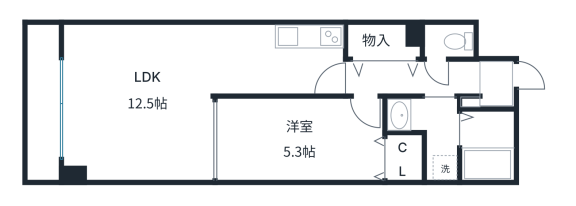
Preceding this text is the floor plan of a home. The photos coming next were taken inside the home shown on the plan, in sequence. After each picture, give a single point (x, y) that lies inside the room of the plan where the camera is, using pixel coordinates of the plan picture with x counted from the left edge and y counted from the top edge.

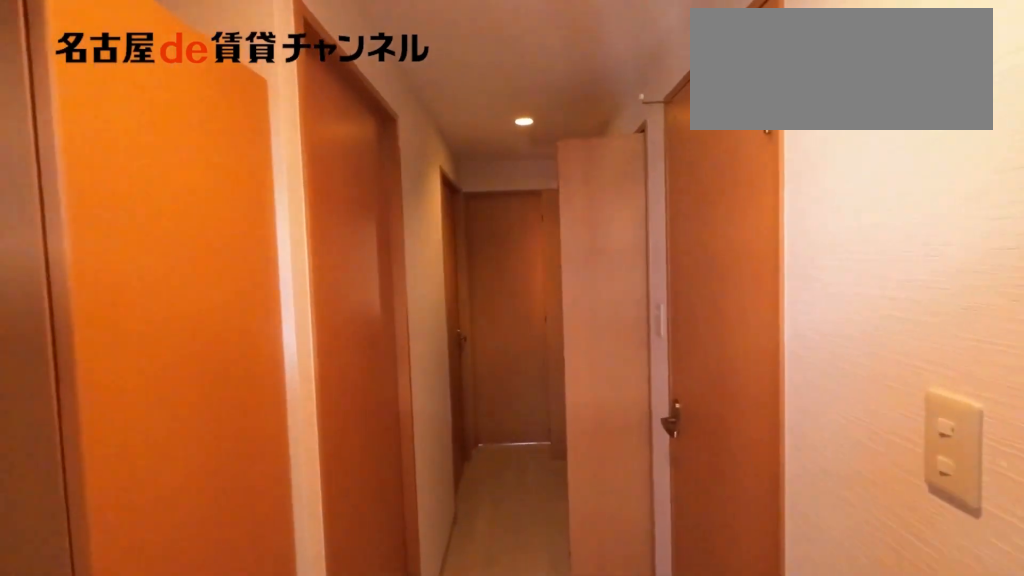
(496, 84)
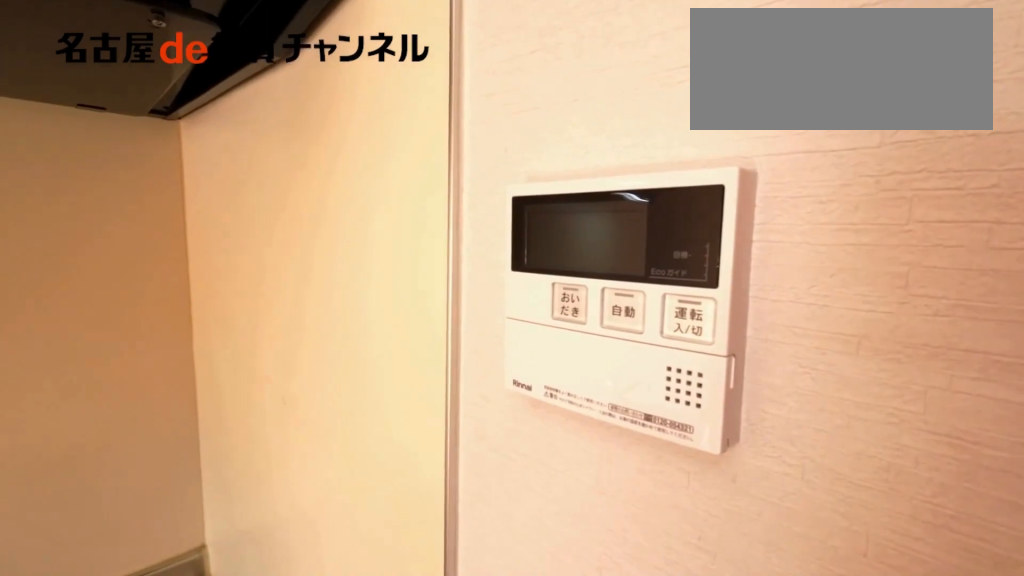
(309, 38)
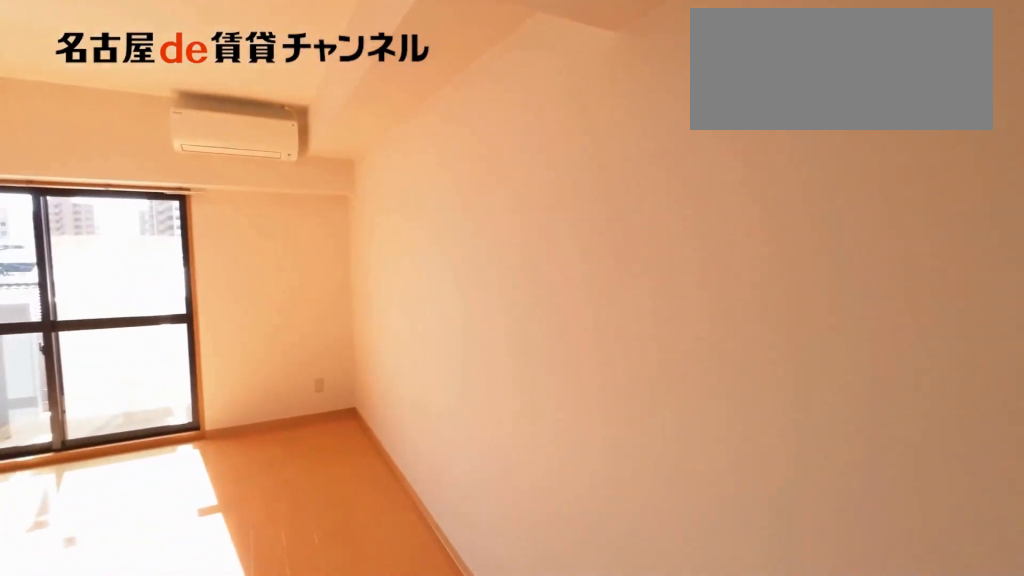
(309, 38)
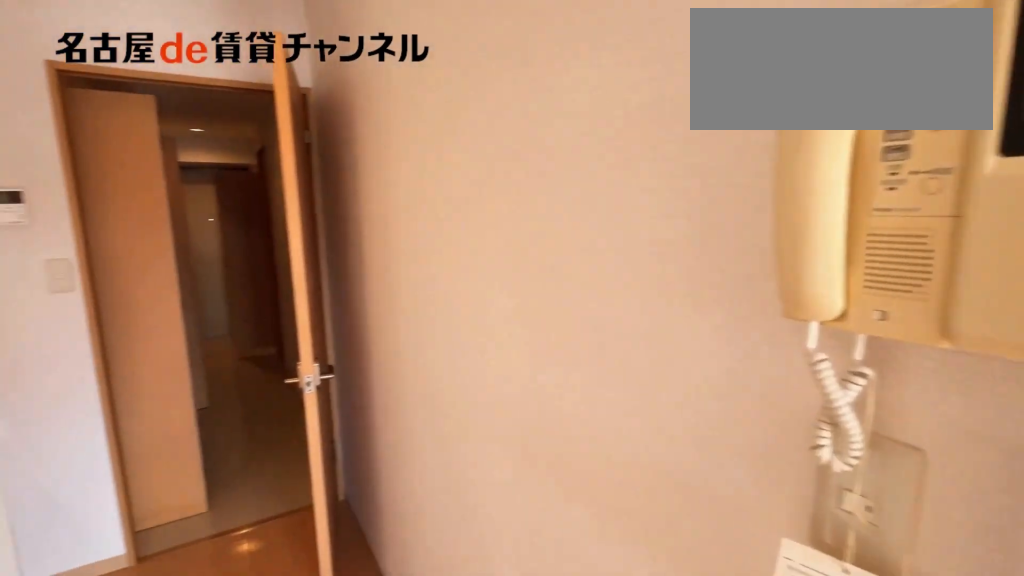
(276, 72)
